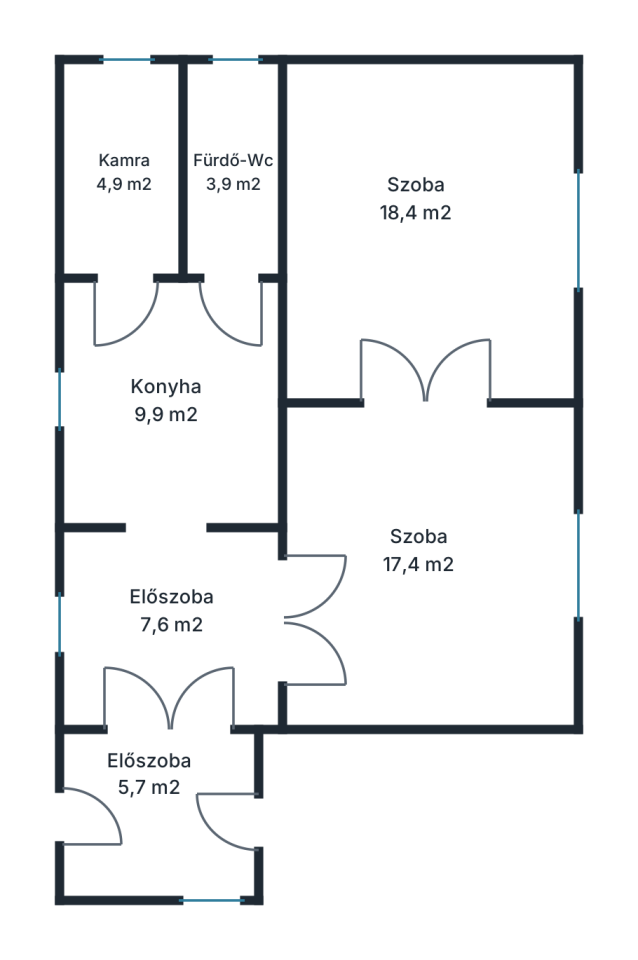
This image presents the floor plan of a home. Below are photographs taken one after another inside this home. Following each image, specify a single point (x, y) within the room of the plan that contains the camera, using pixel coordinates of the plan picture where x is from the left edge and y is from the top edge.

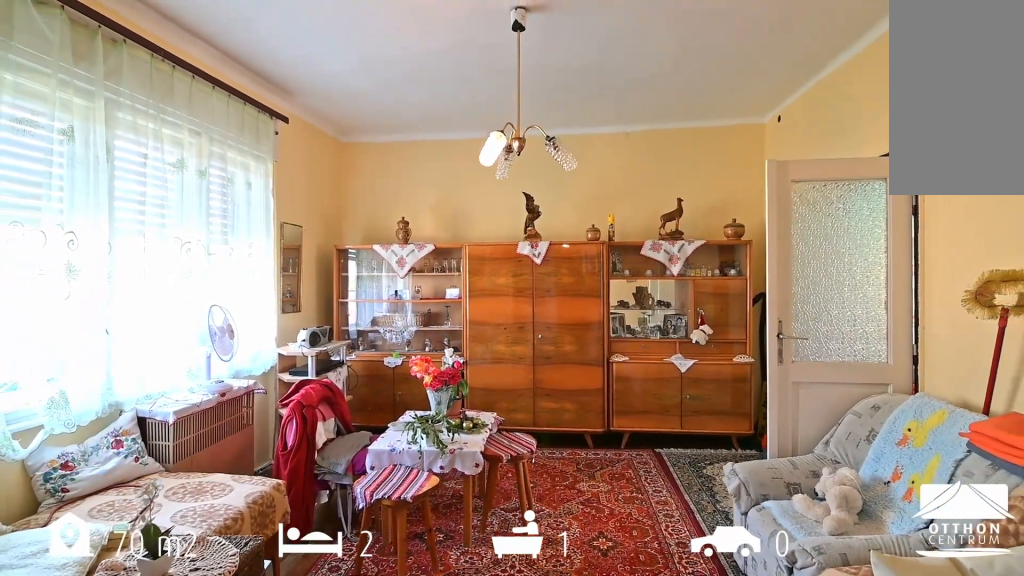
(431, 559)
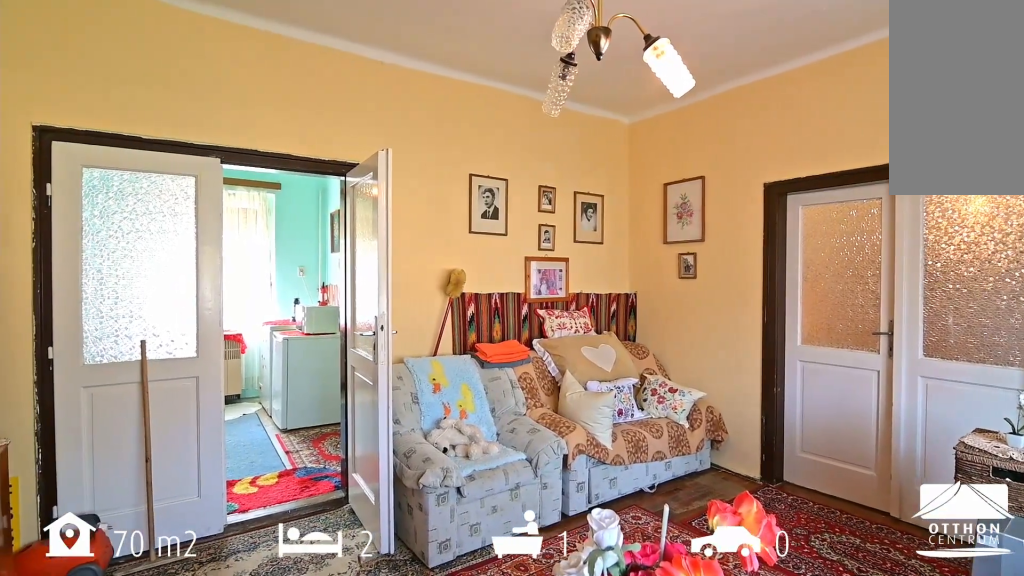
(431, 560)
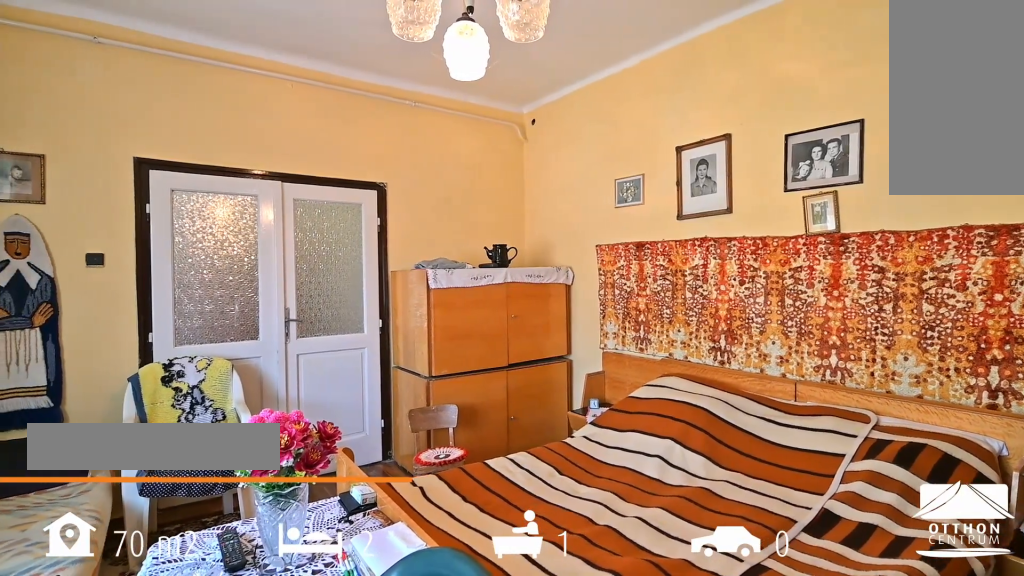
(431, 229)
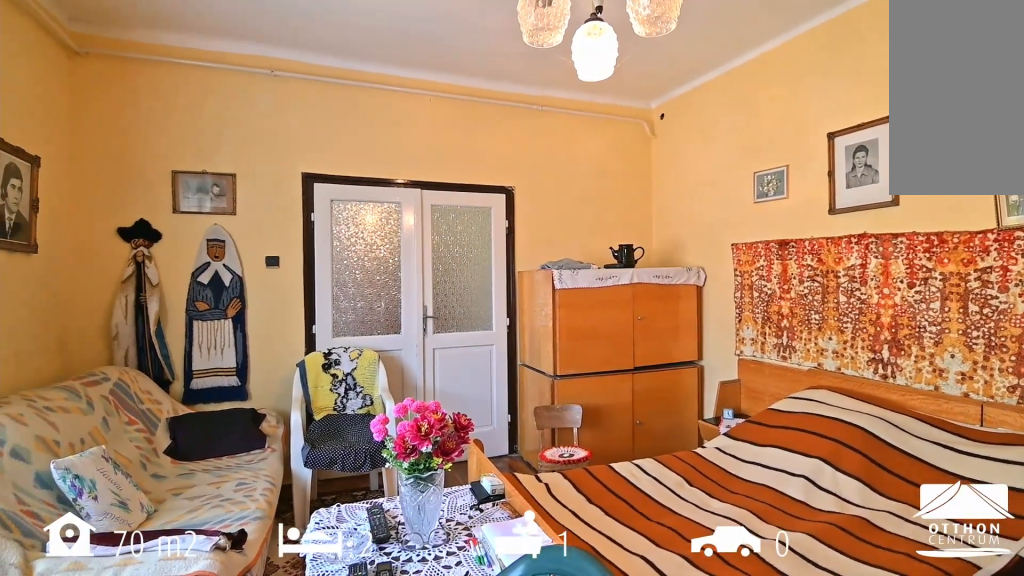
(431, 228)
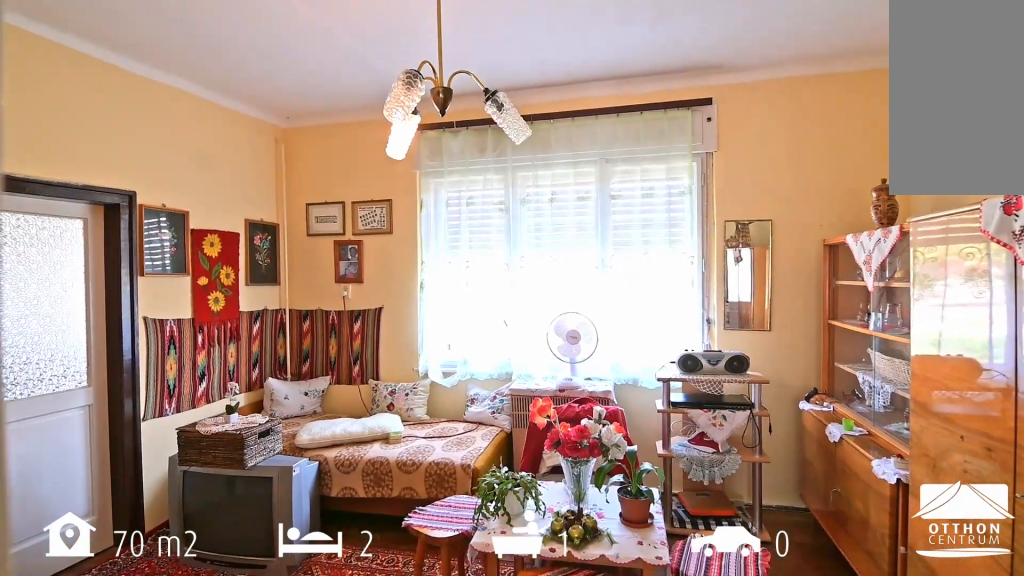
(431, 560)
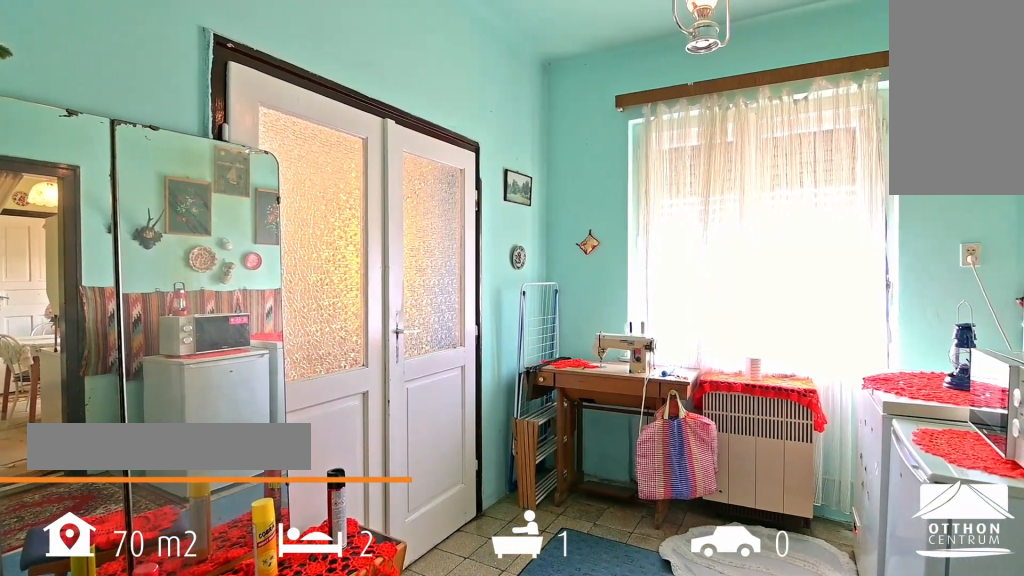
(175, 638)
